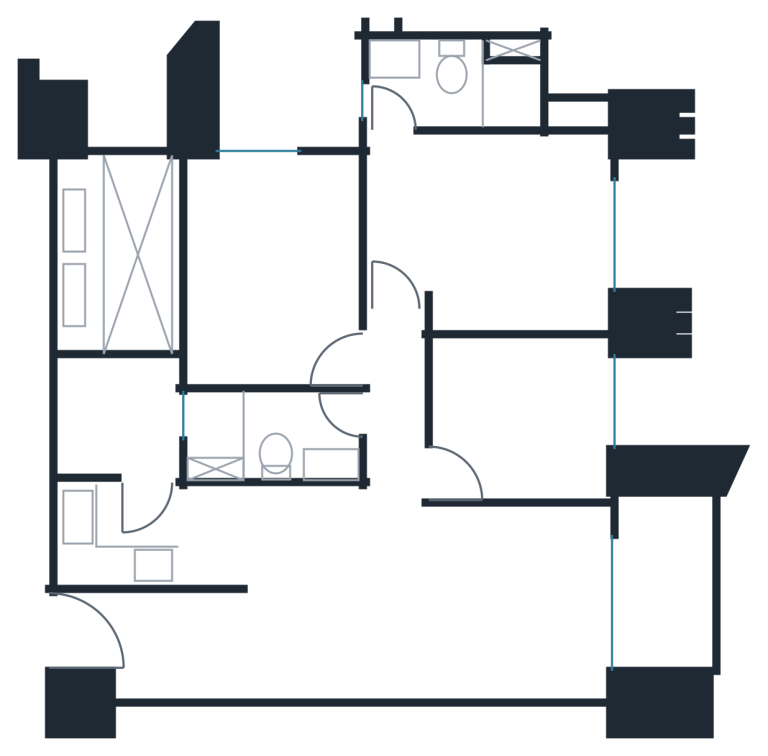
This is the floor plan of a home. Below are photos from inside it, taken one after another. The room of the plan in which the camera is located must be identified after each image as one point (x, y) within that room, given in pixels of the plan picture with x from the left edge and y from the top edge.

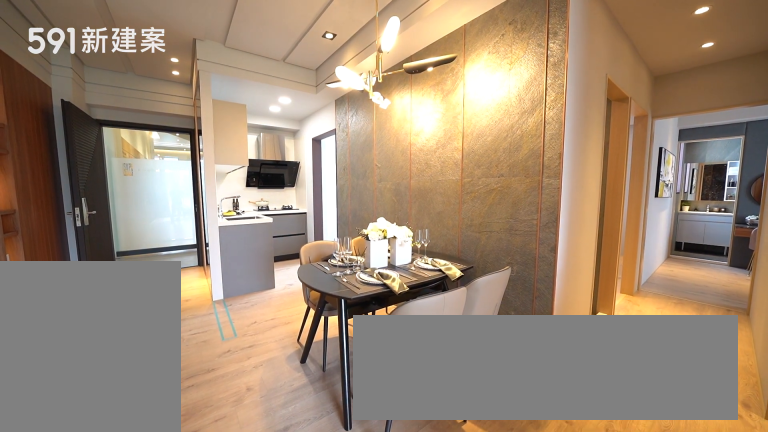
(301, 568)
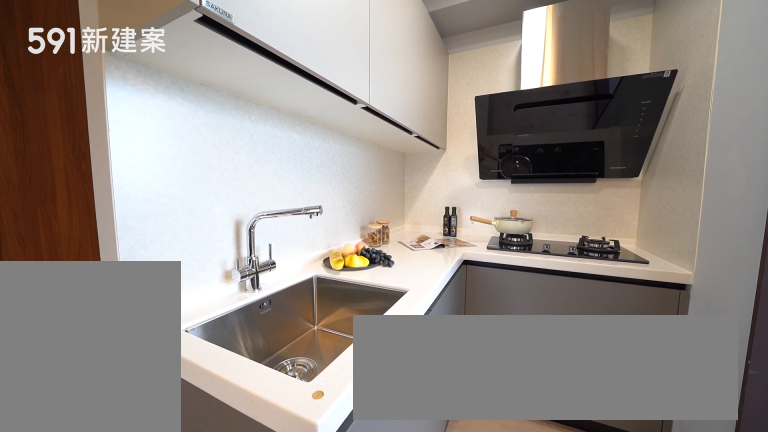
(154, 537)
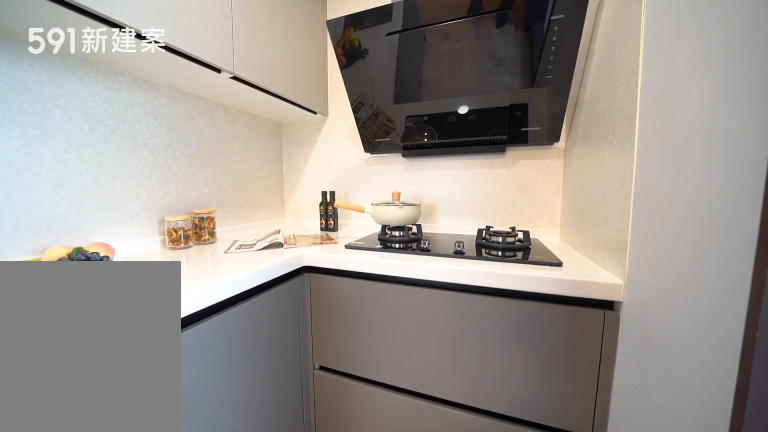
(154, 537)
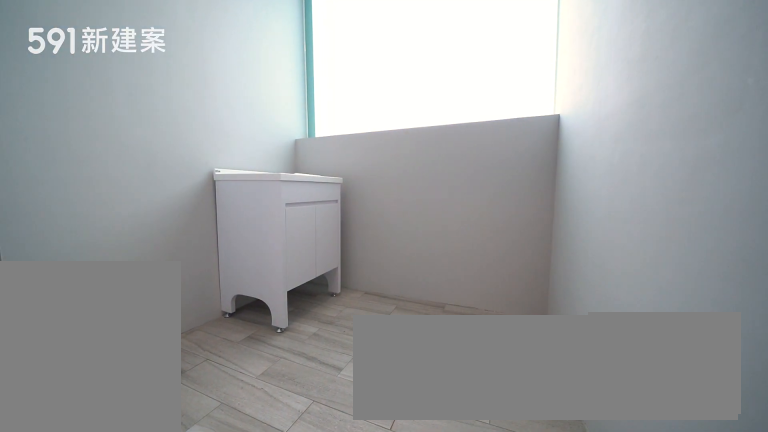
(113, 419)
